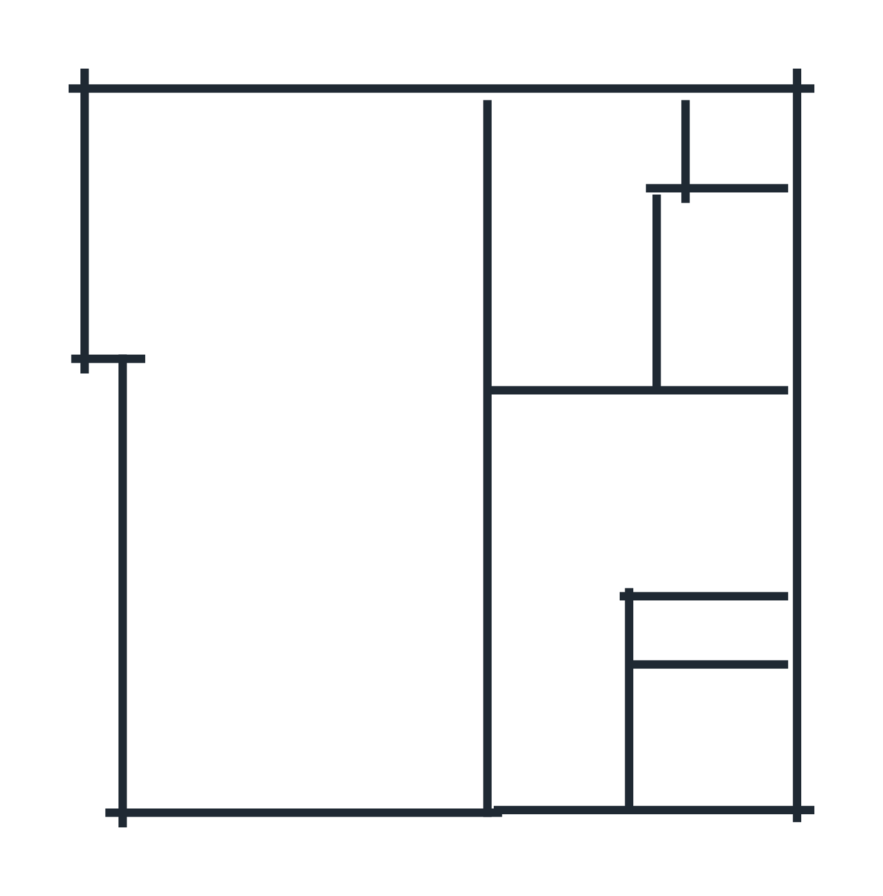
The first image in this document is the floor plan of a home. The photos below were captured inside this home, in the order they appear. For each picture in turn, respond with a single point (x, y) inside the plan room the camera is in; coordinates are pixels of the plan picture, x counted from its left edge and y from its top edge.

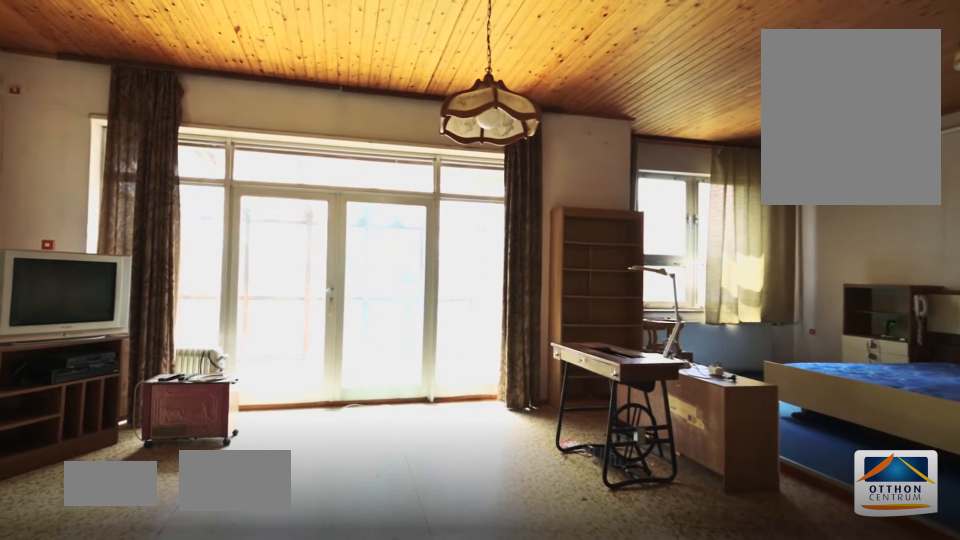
(278, 580)
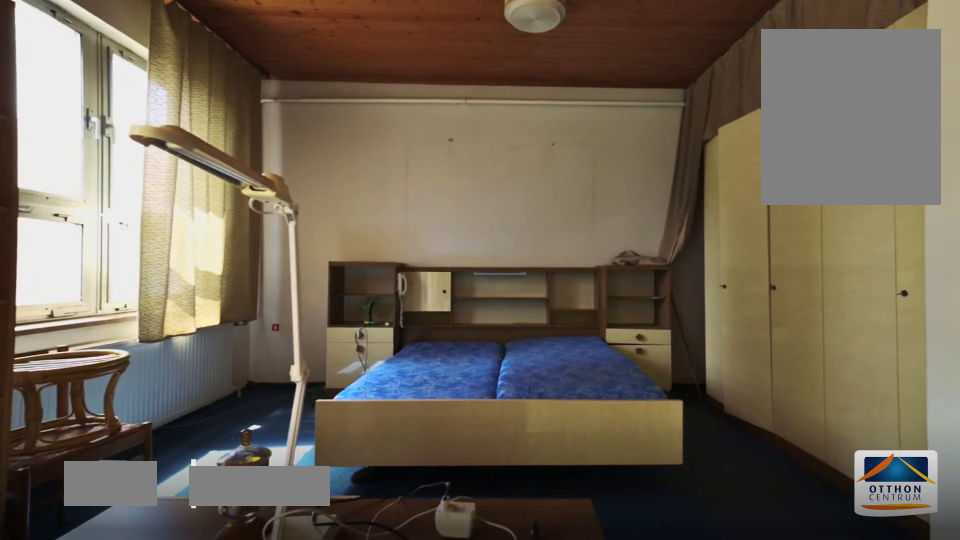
(278, 580)
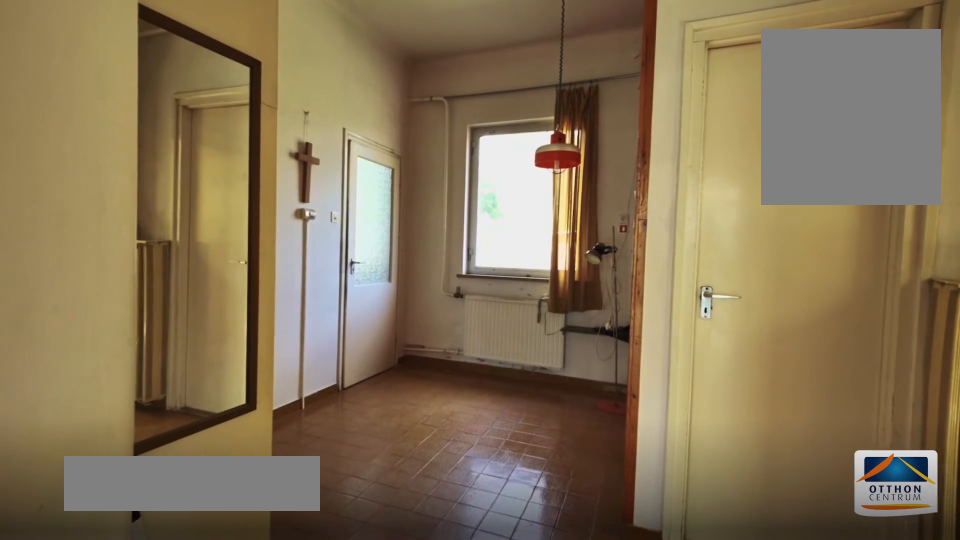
(570, 521)
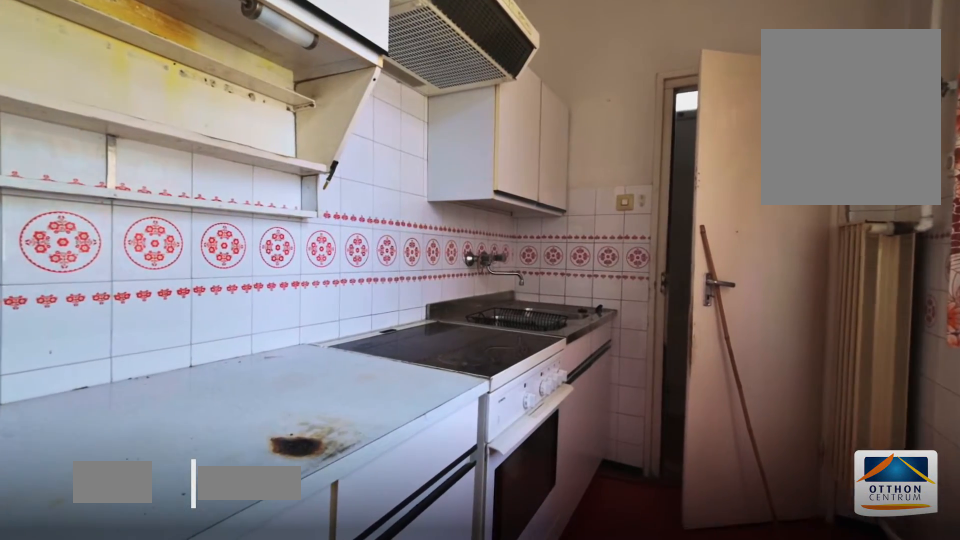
(716, 293)
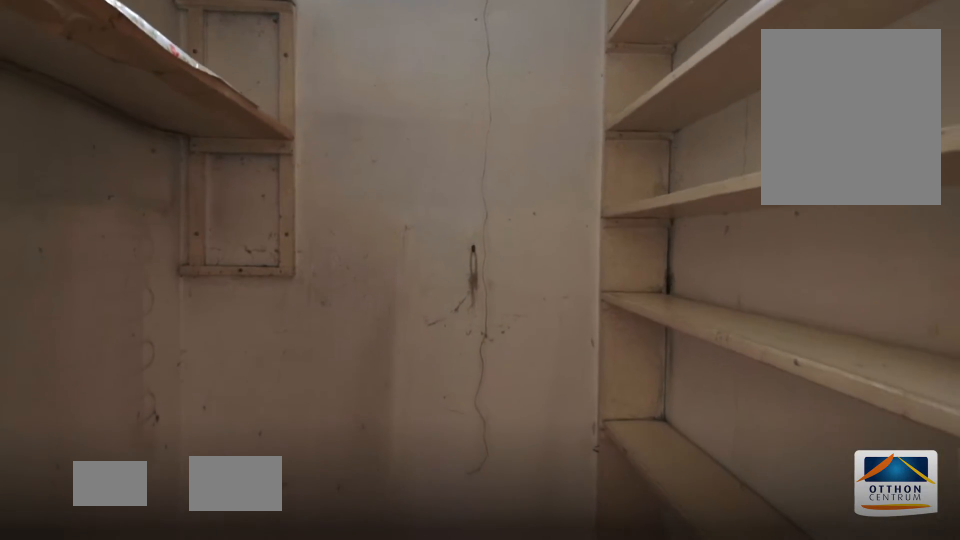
(739, 147)
